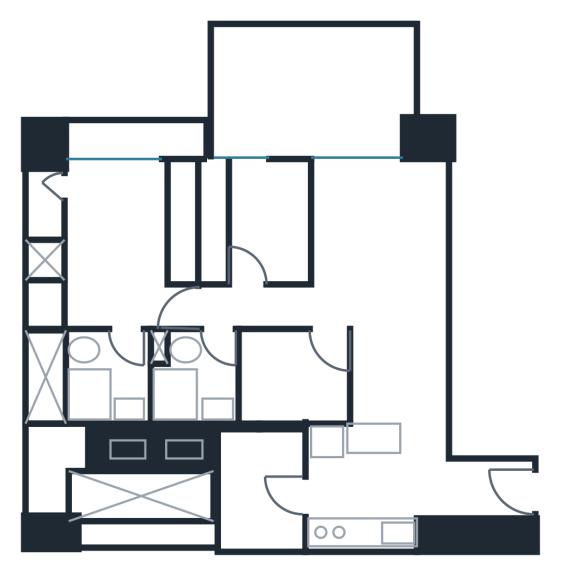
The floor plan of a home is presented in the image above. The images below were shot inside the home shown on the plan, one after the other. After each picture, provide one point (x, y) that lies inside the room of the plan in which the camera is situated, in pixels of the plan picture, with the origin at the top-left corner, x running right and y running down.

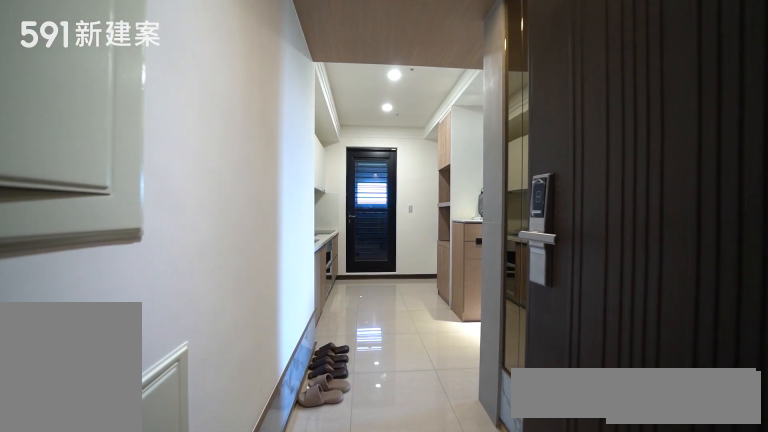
(477, 508)
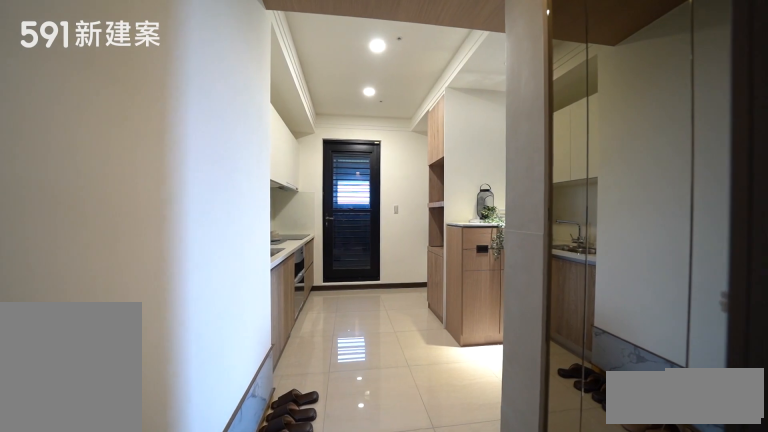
(477, 508)
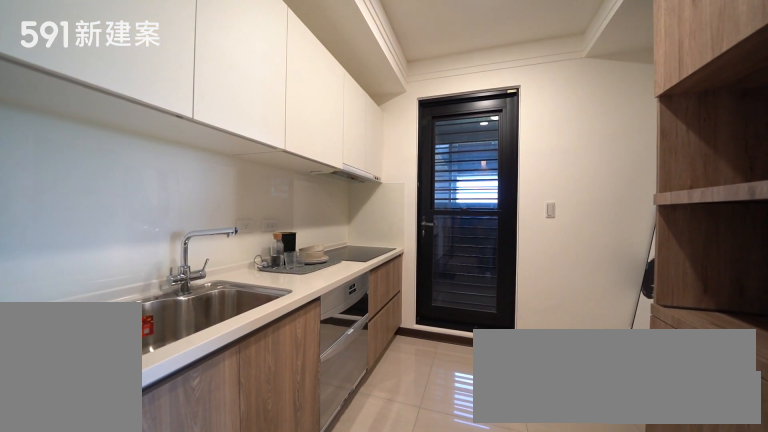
(360, 484)
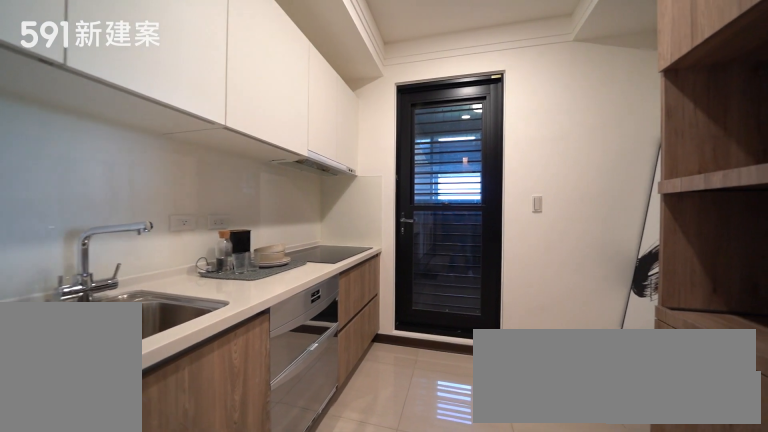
(360, 484)
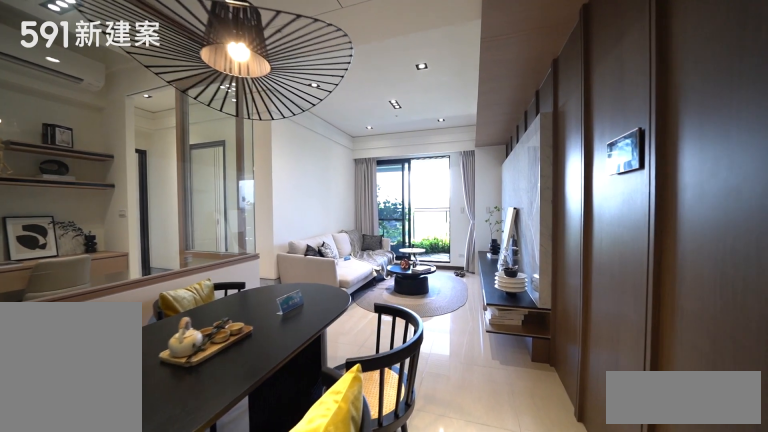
(397, 373)
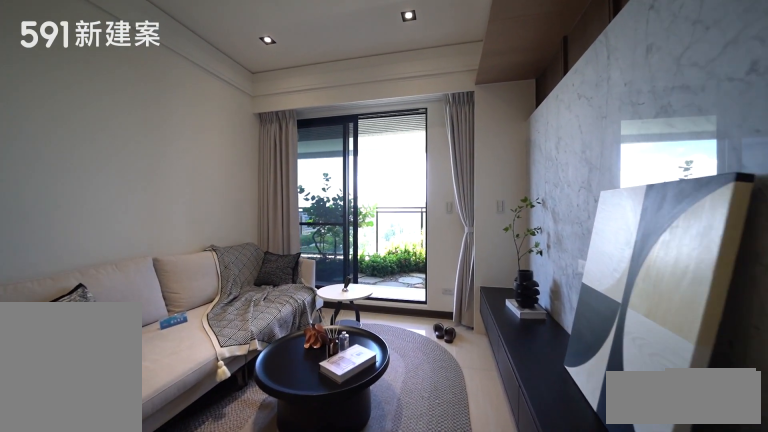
(380, 236)
